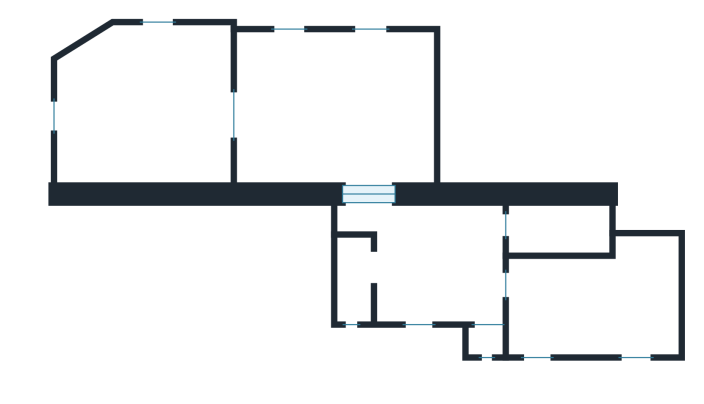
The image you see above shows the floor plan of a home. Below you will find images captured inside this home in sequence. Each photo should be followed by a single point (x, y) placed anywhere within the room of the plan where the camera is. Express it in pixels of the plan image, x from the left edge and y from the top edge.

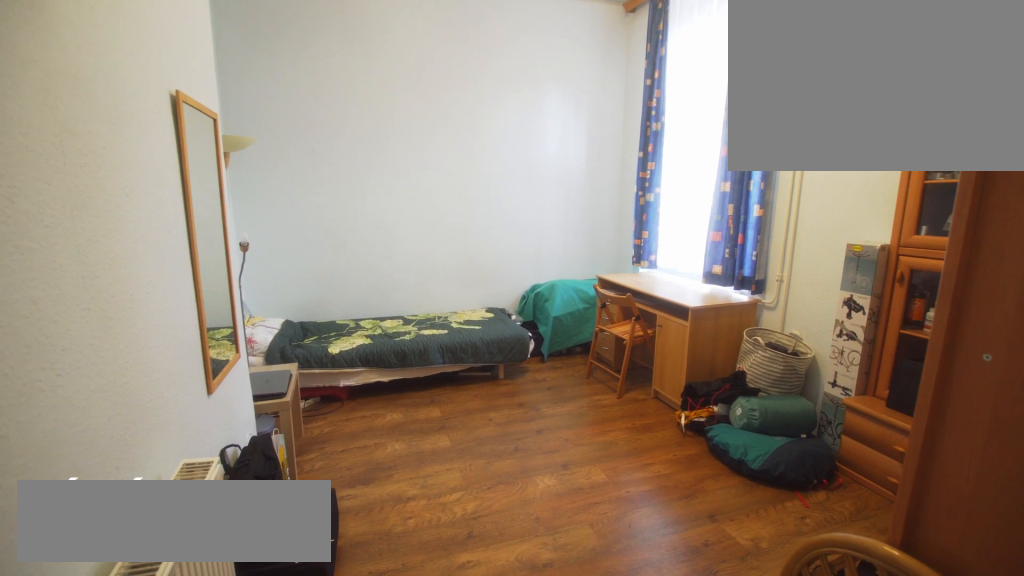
(603, 311)
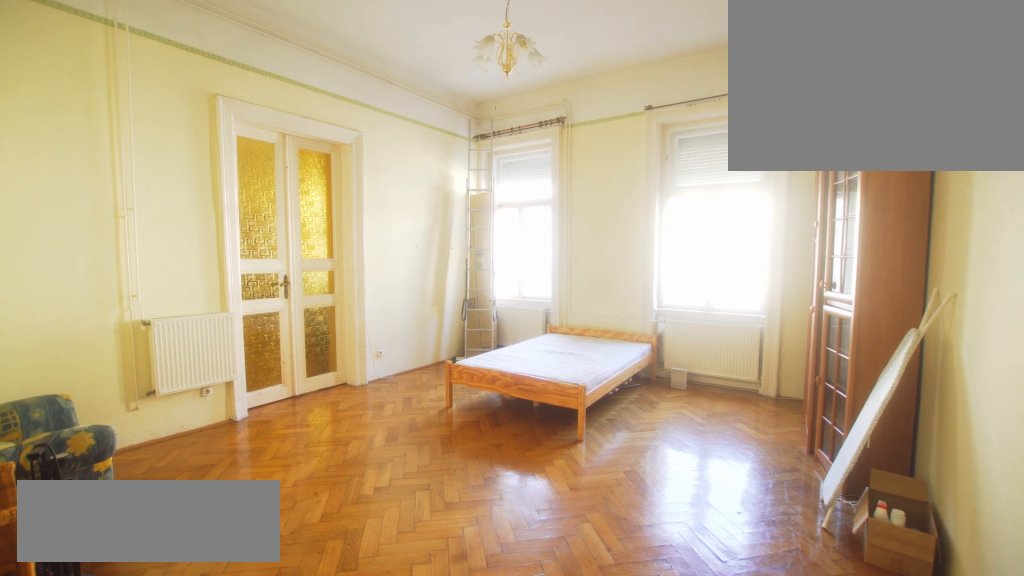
(339, 114)
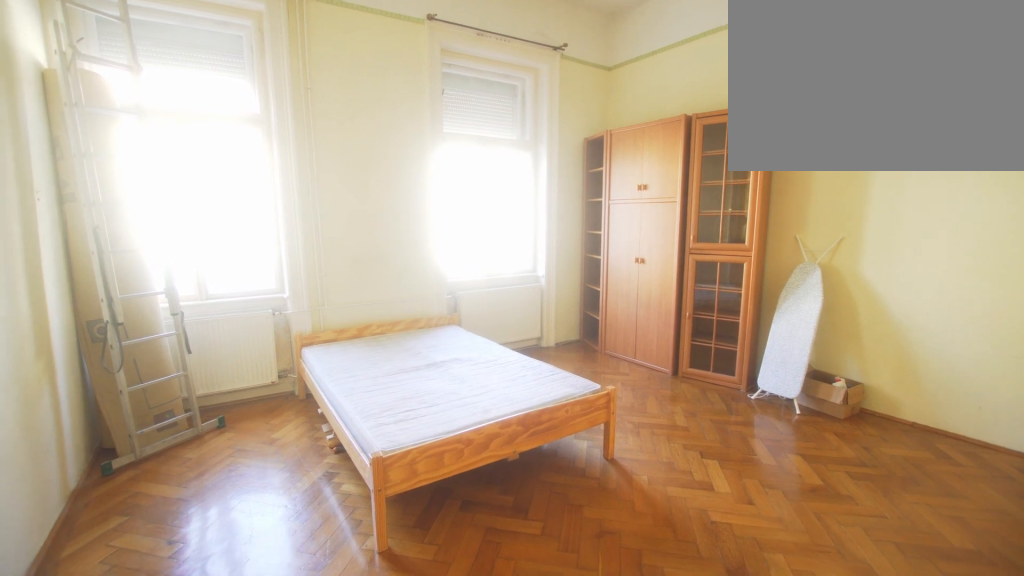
(339, 114)
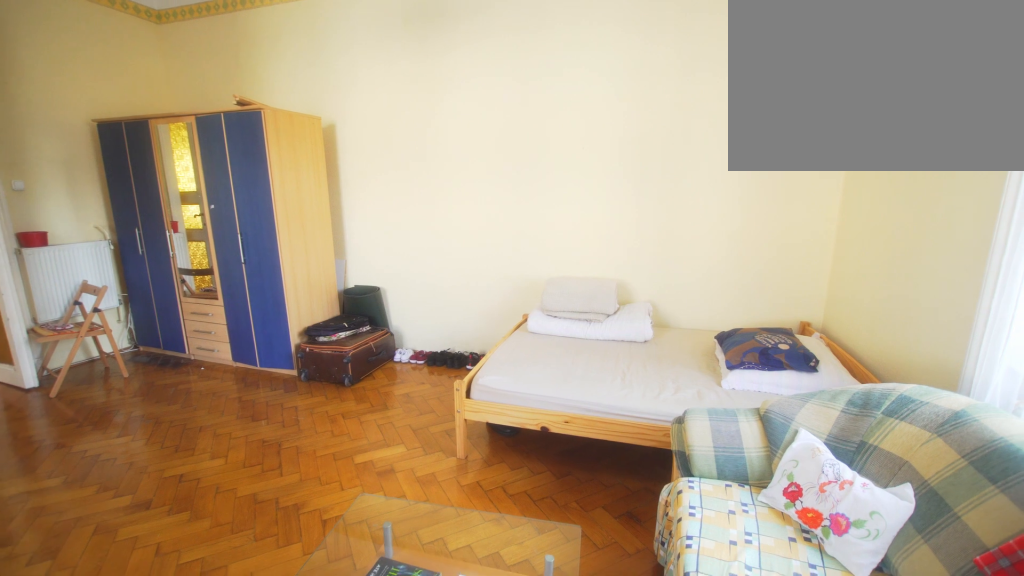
(146, 114)
